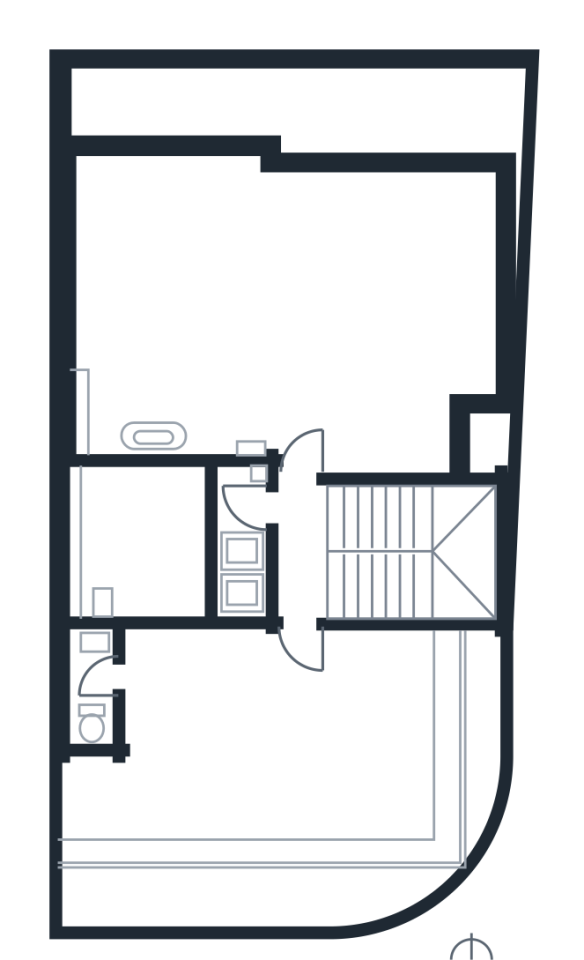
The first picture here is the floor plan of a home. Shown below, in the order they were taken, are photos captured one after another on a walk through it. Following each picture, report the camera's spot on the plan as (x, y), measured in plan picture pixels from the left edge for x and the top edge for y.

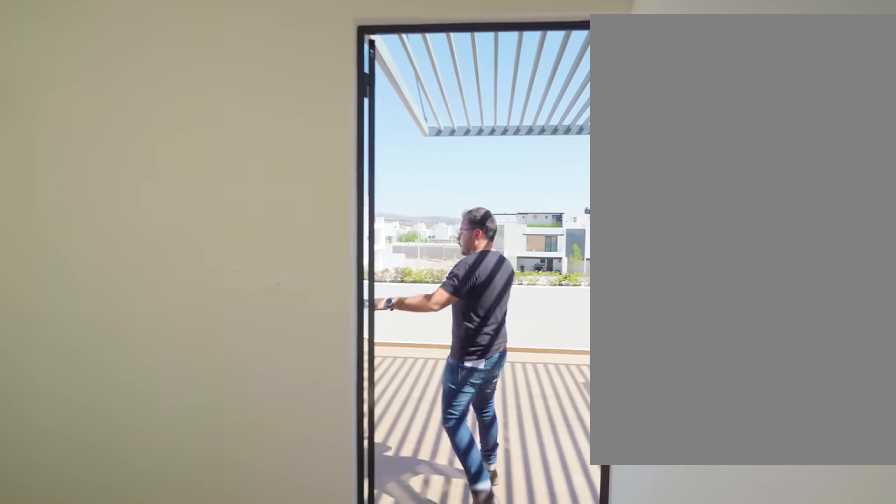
(301, 555)
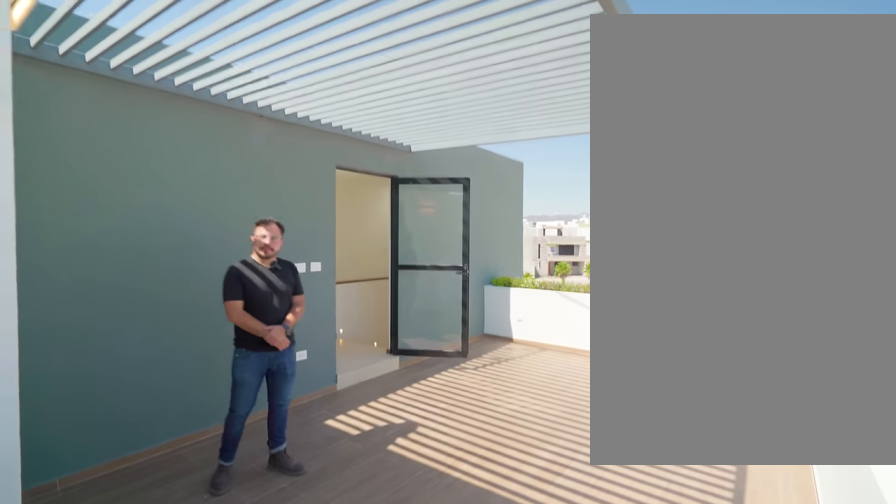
(94, 835)
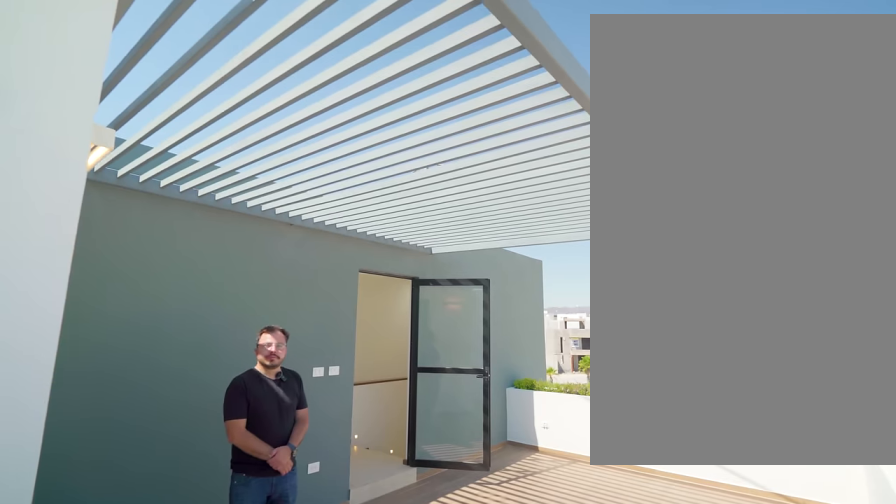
(93, 835)
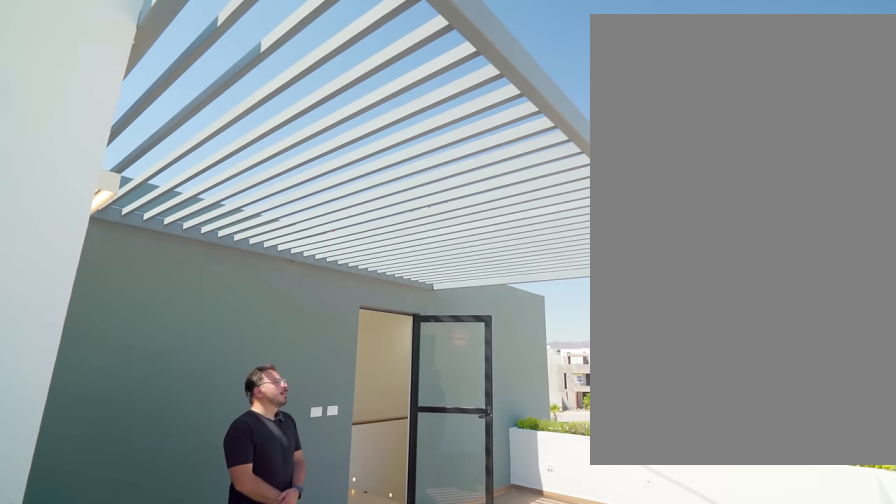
(93, 835)
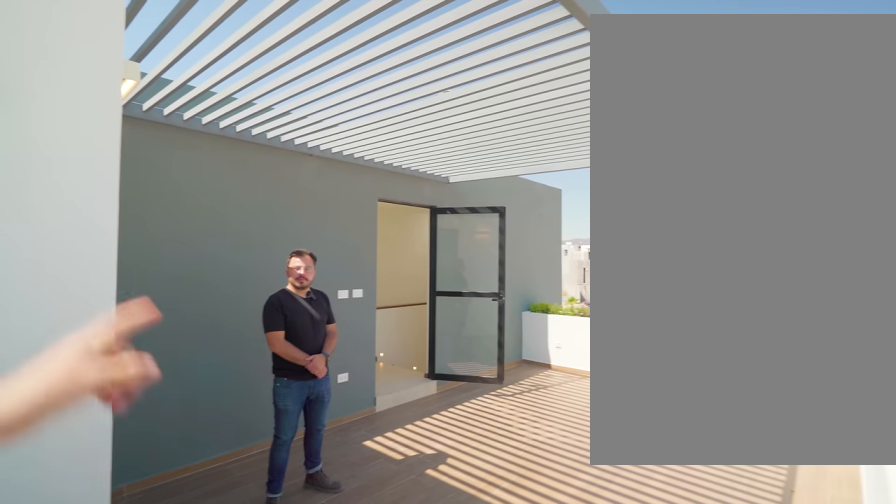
(93, 836)
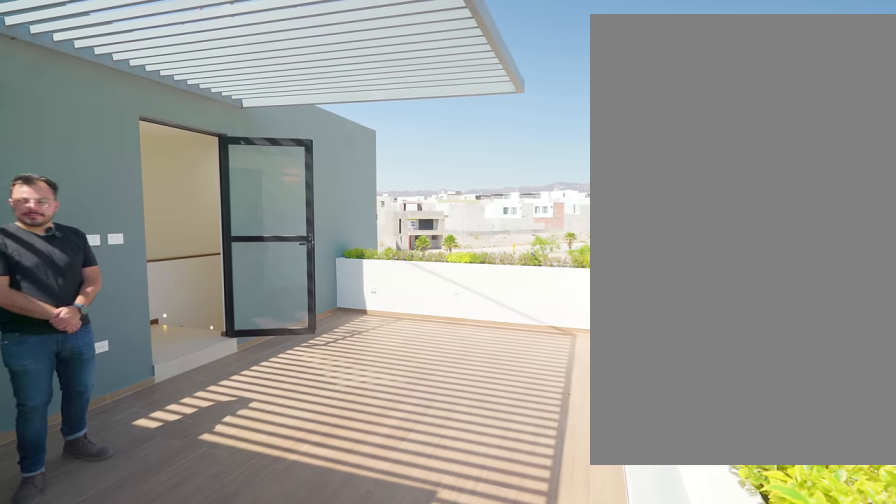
(93, 835)
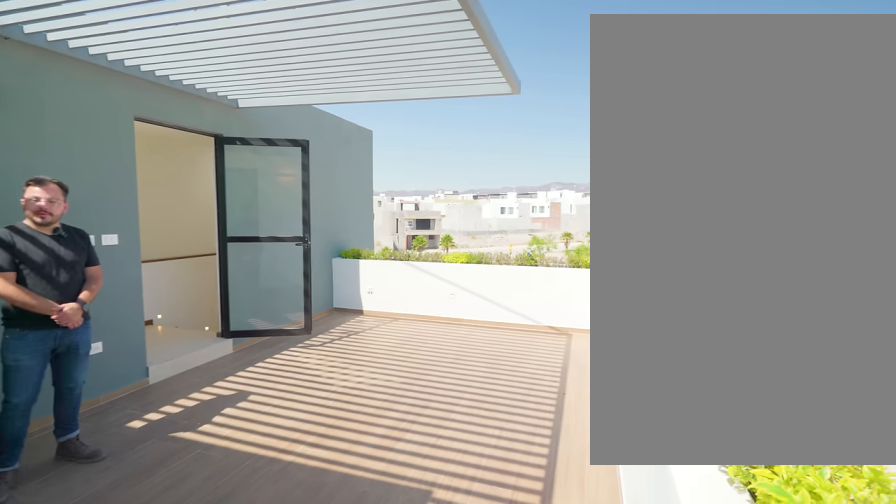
(93, 836)
